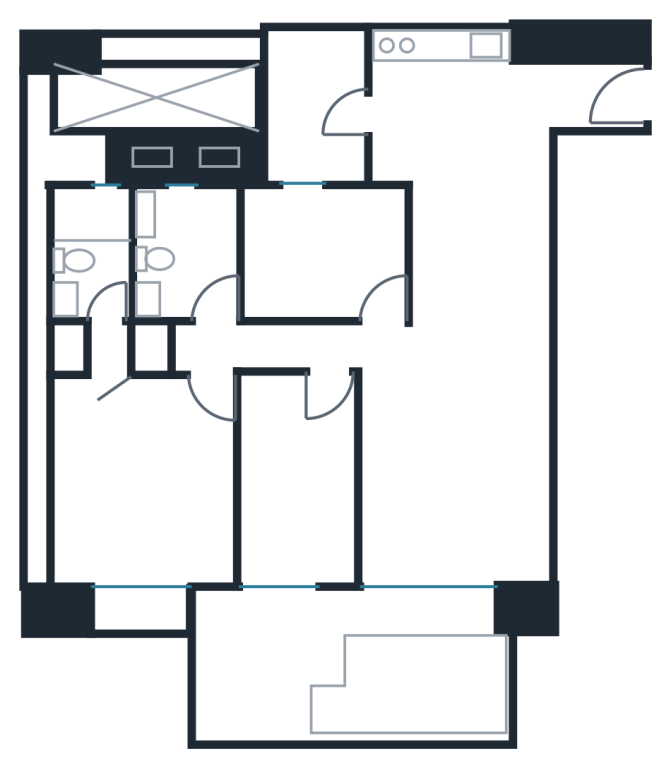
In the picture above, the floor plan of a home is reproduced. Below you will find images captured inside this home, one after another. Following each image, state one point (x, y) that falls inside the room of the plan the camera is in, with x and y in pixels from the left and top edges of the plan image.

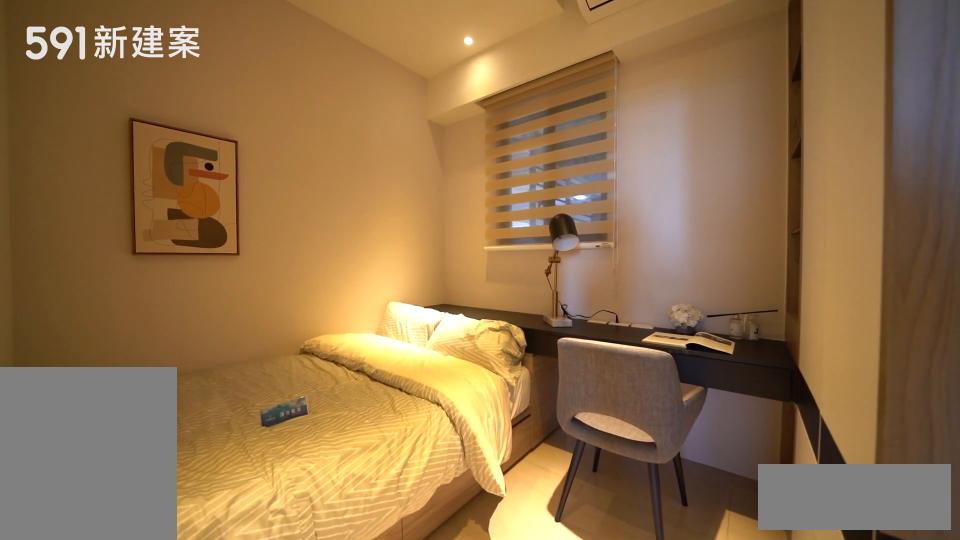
(325, 253)
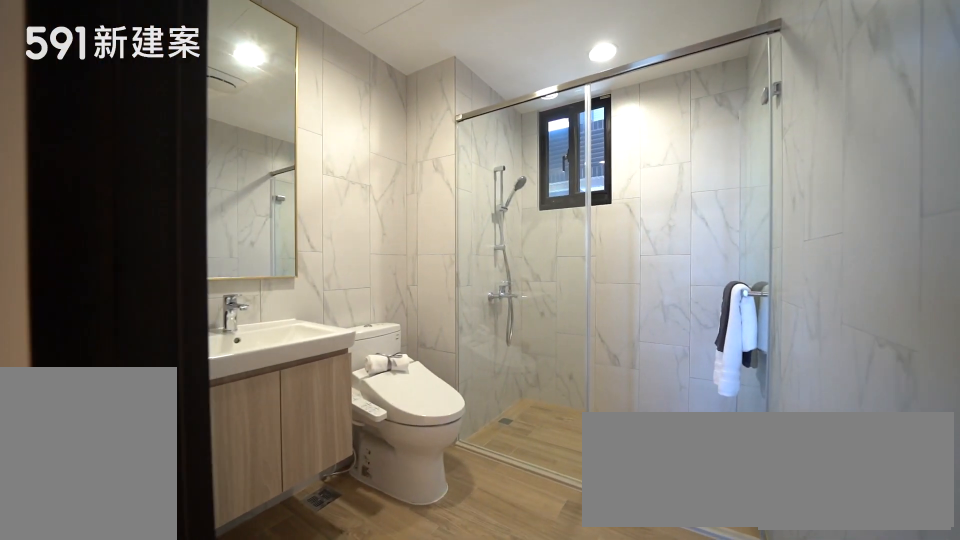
(183, 254)
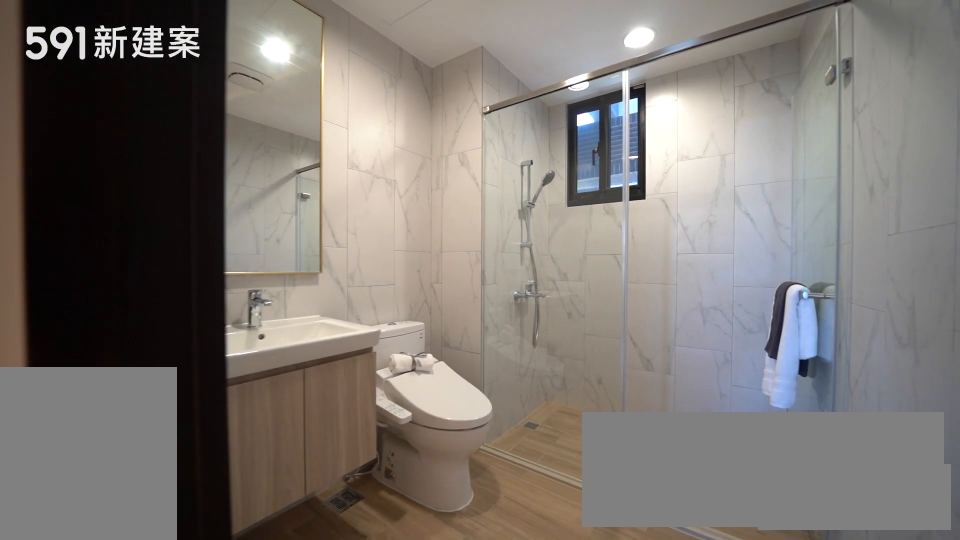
(183, 254)
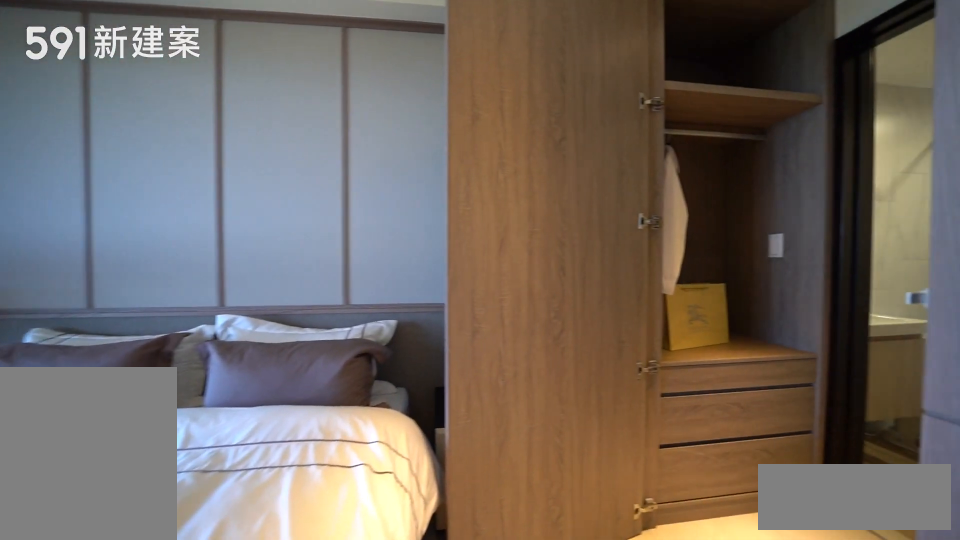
(143, 481)
